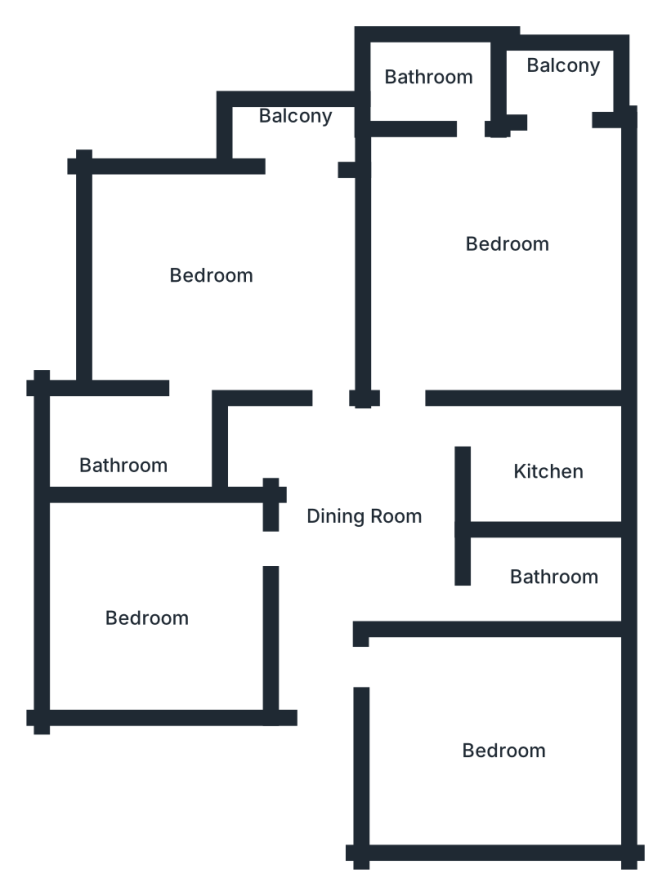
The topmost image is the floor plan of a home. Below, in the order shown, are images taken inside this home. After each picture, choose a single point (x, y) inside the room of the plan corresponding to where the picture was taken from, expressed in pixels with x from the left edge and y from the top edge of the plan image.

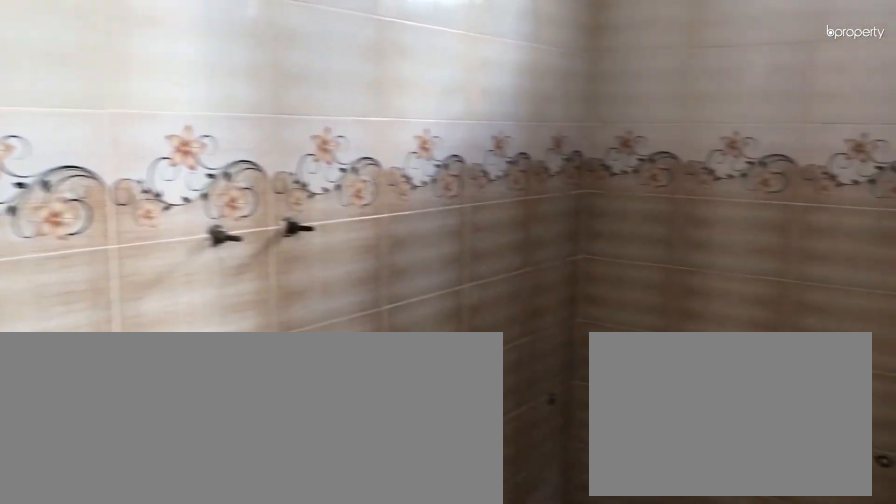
(136, 444)
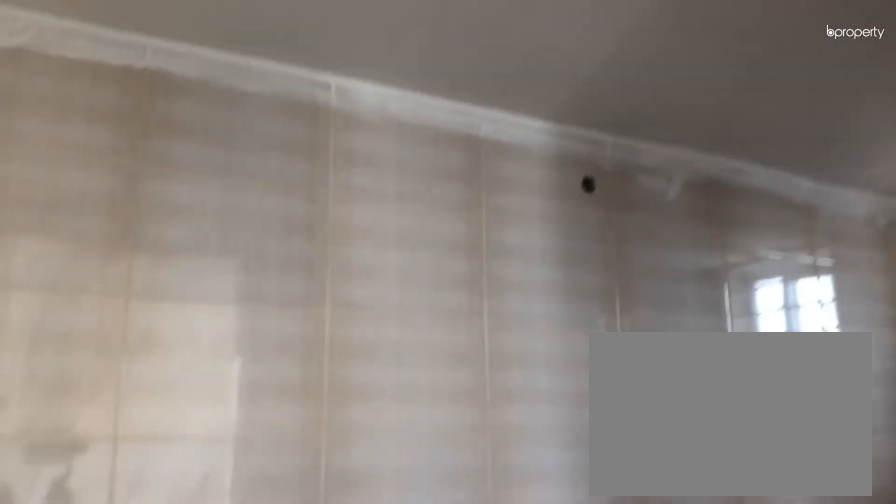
(136, 444)
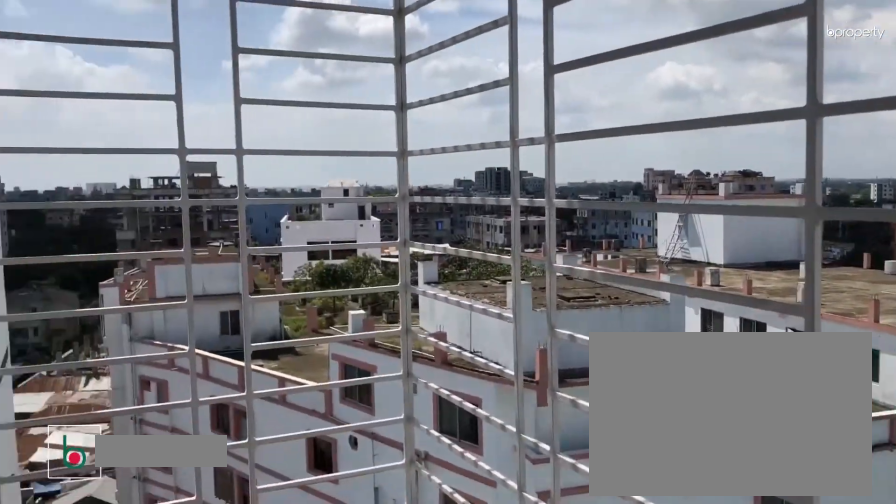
(285, 134)
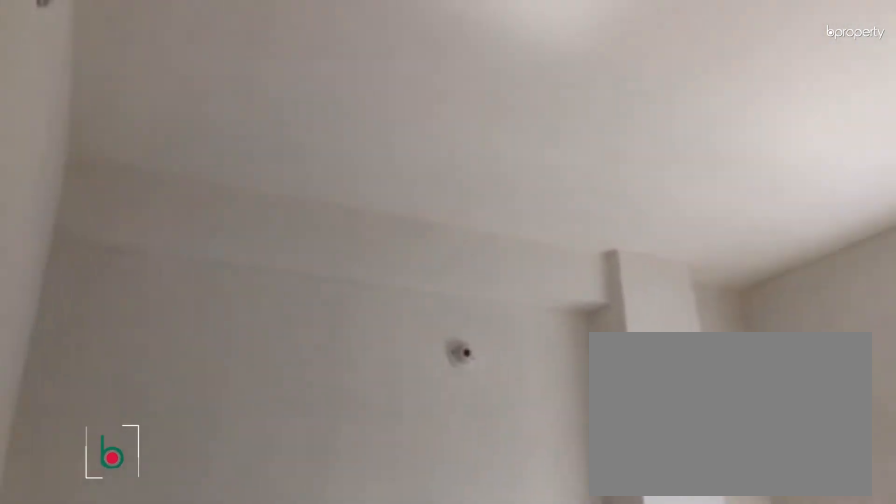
(152, 608)
